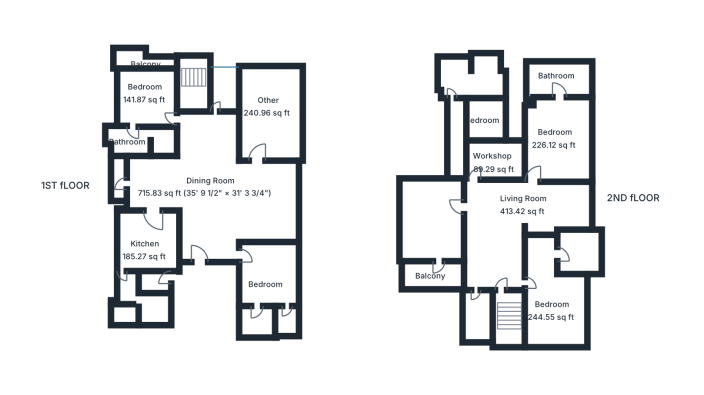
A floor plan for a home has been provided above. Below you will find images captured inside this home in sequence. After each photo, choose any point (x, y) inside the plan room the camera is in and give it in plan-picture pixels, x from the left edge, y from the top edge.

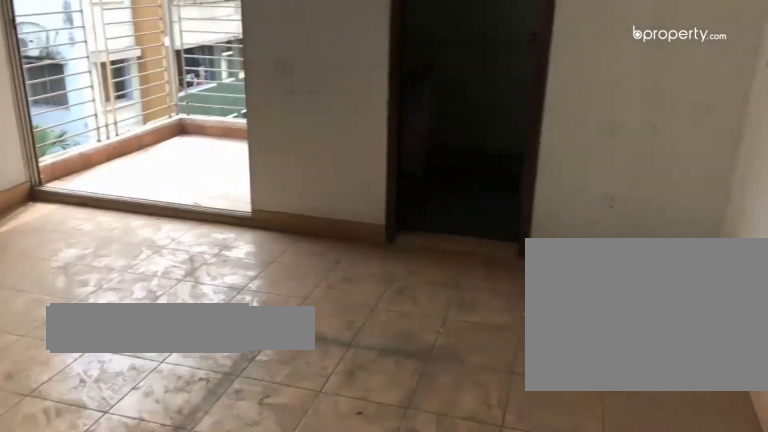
(261, 268)
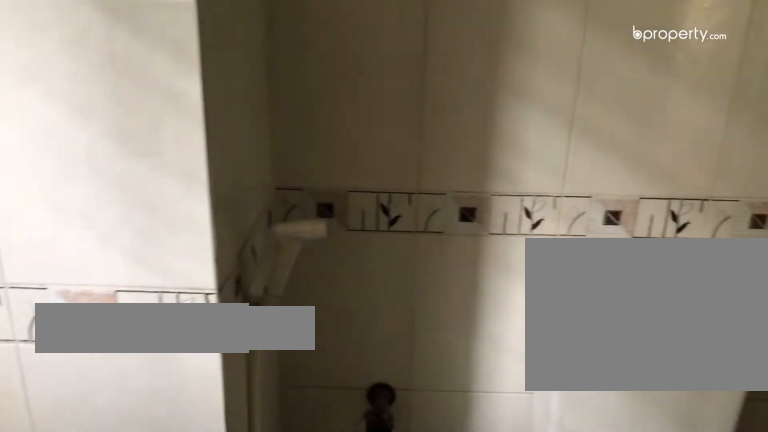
(259, 324)
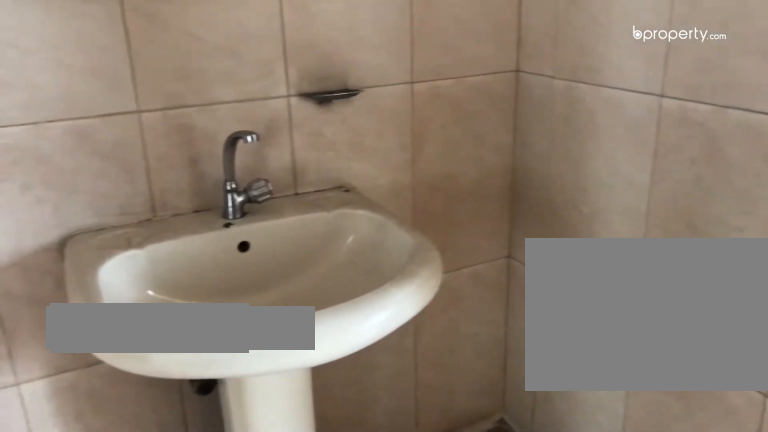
(136, 297)
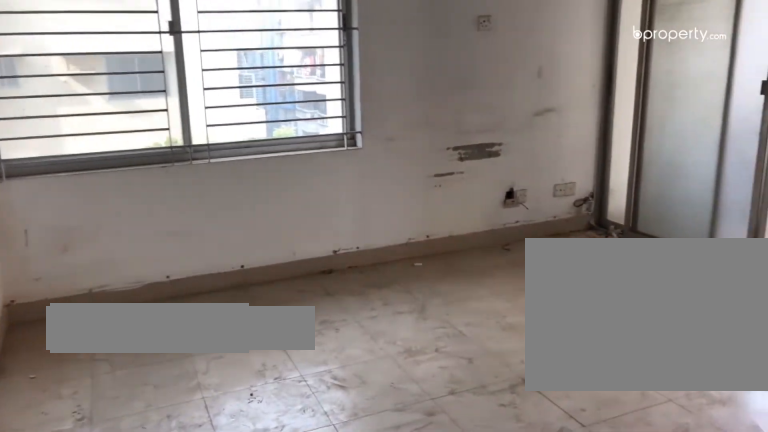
(145, 97)
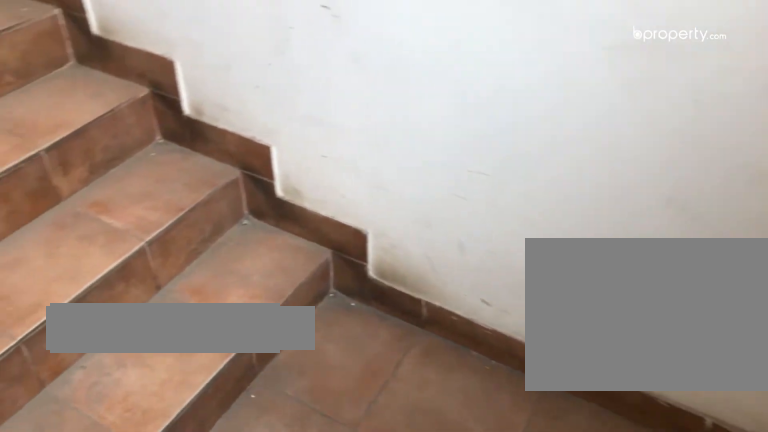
(505, 328)
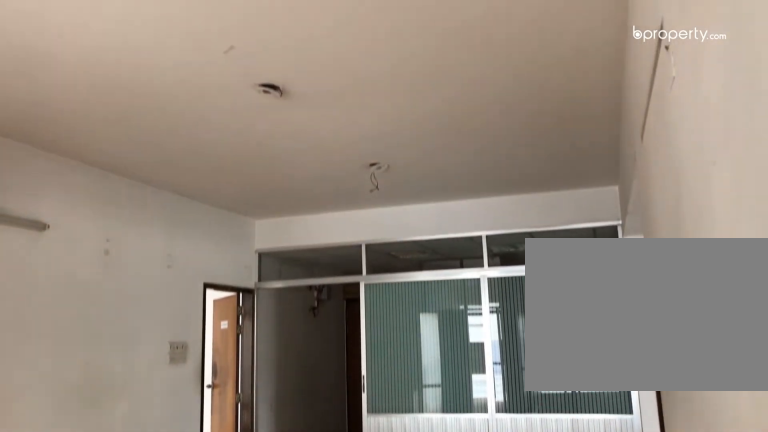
(497, 242)
